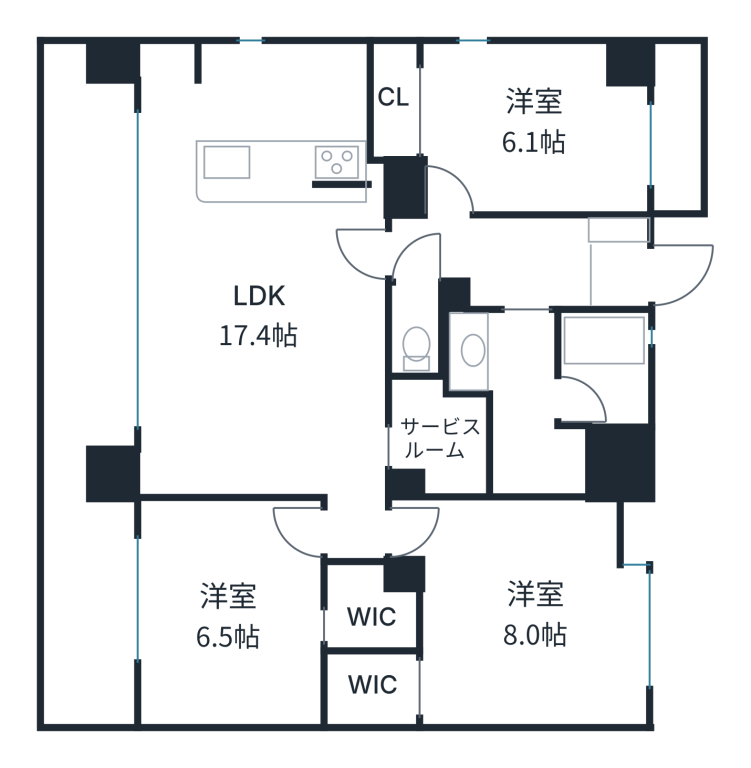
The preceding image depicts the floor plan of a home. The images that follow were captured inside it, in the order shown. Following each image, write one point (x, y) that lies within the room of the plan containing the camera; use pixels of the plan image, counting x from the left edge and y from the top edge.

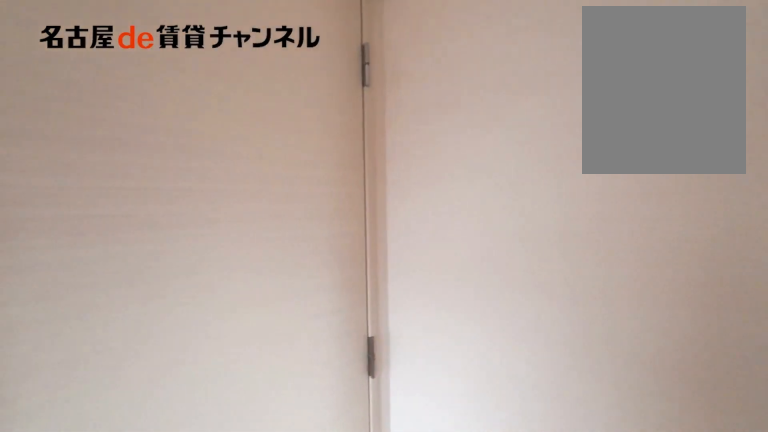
(508, 127)
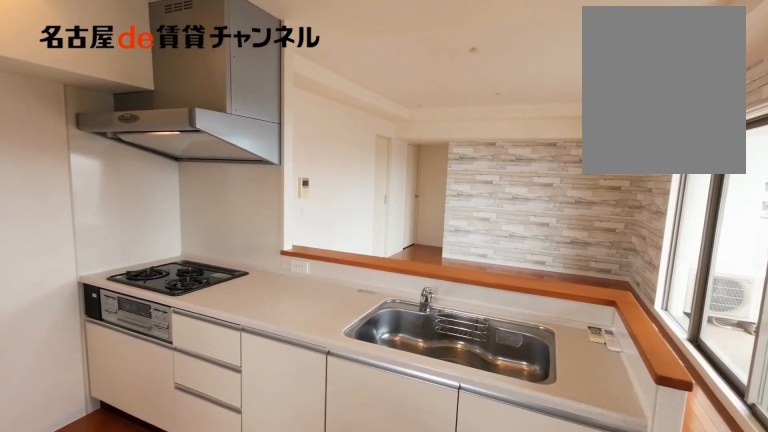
(258, 268)
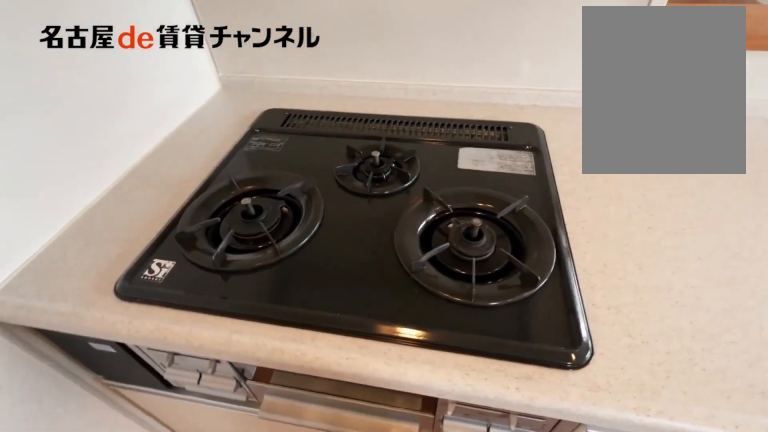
(258, 268)
